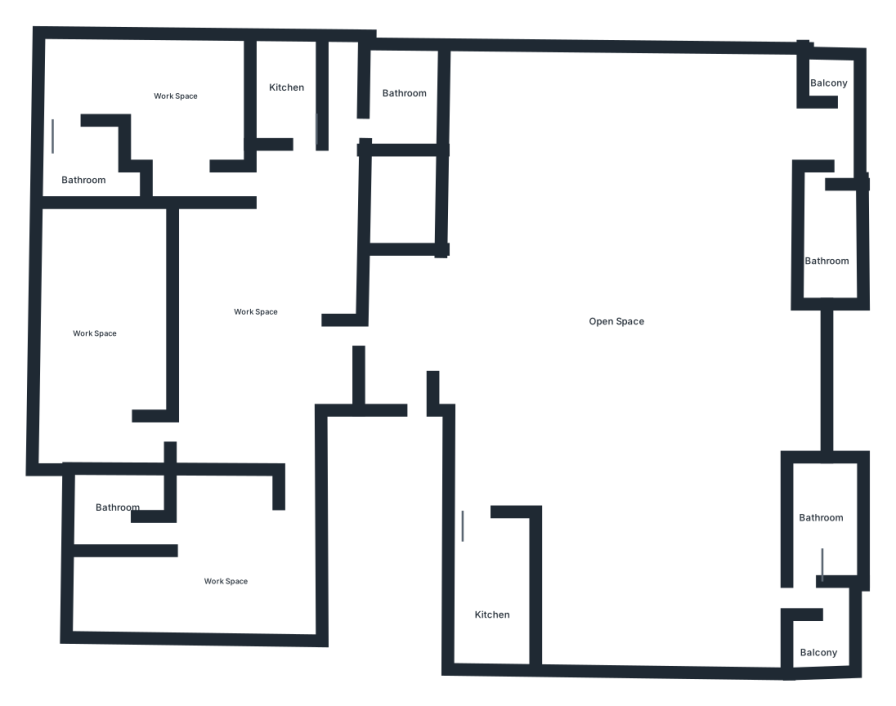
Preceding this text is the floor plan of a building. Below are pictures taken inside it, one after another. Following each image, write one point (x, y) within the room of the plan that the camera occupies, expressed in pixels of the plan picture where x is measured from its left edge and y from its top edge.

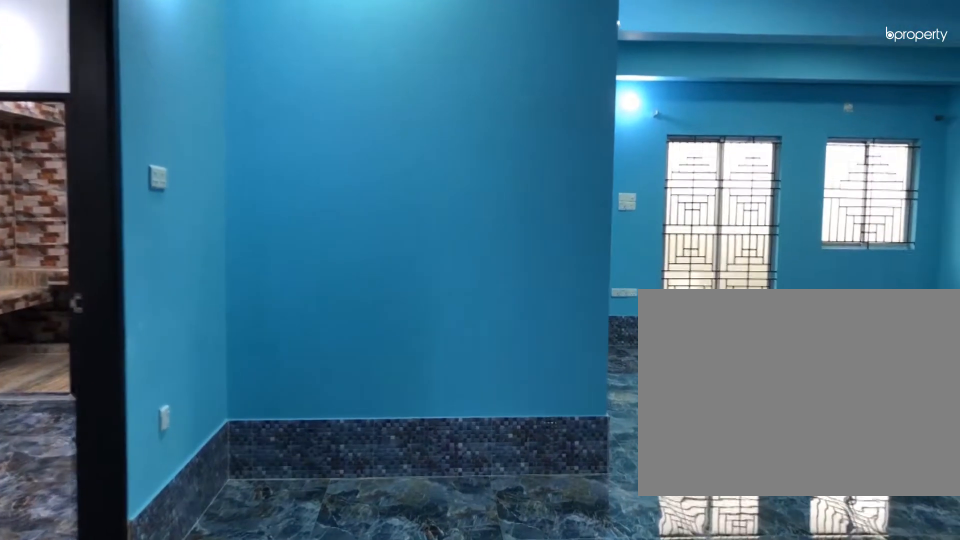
(443, 396)
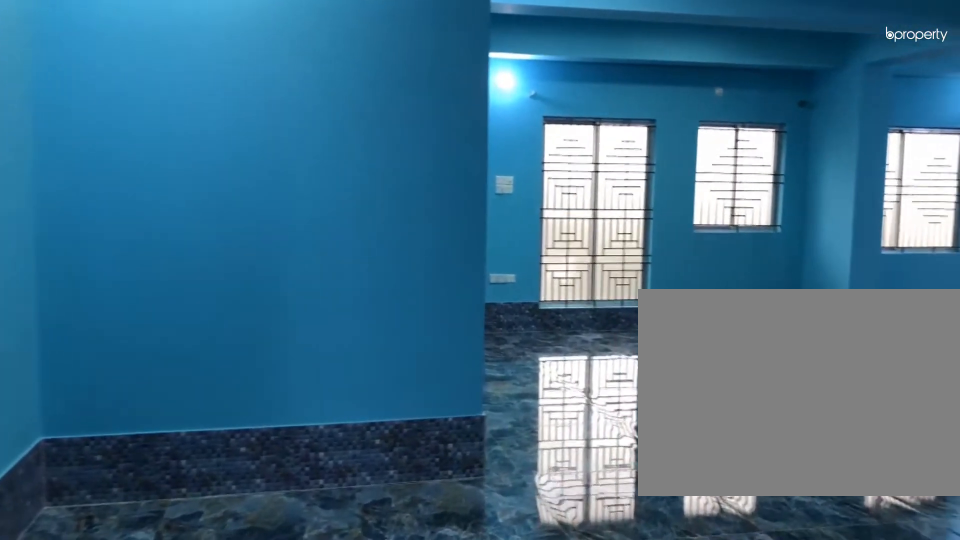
(443, 396)
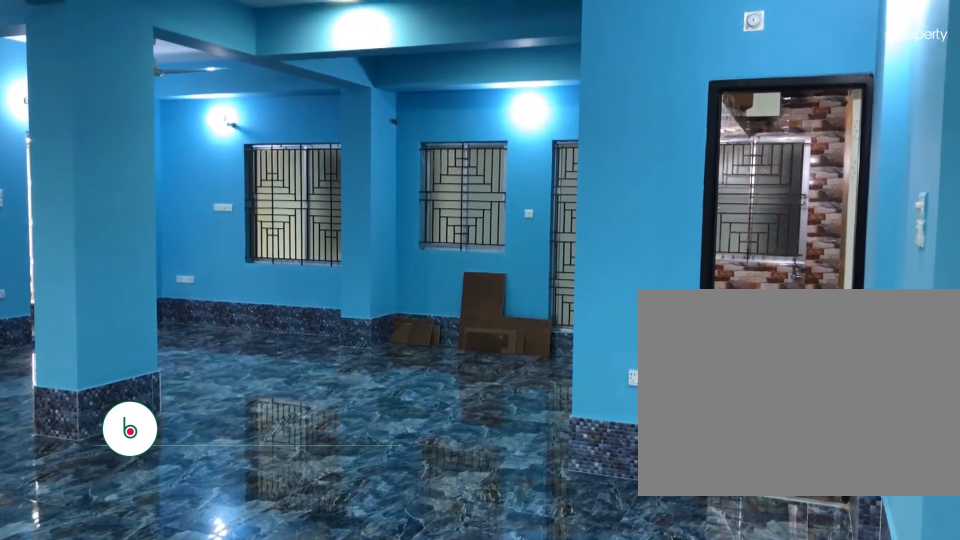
(636, 287)
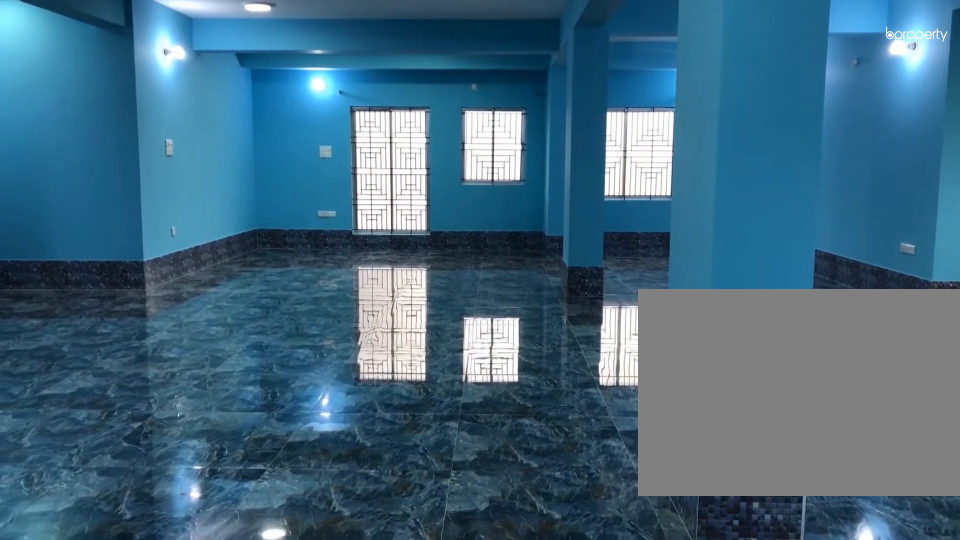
(636, 286)
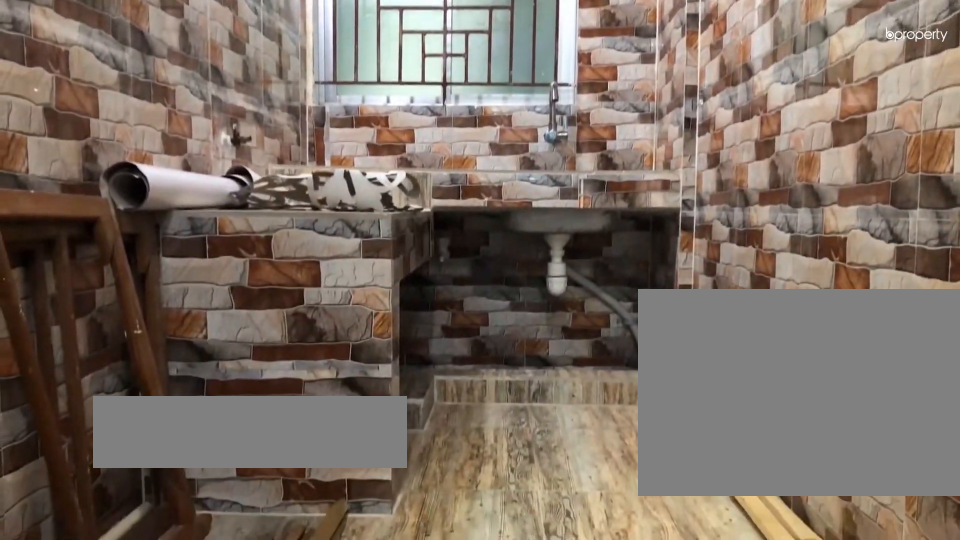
(500, 591)
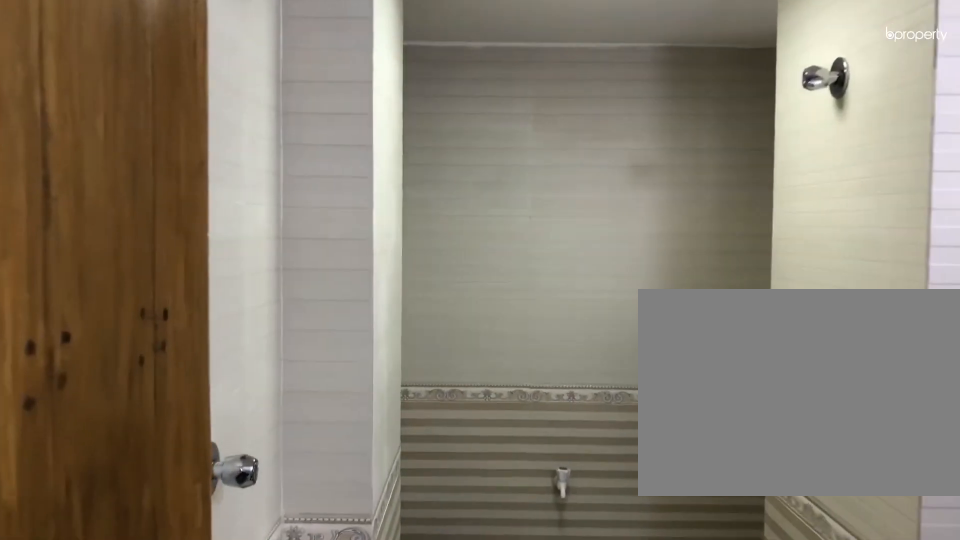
(824, 561)
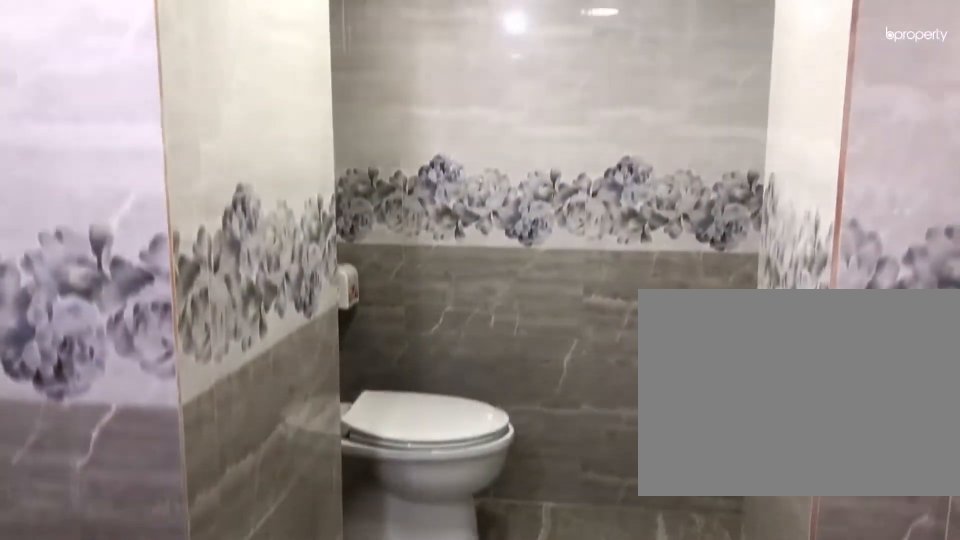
(838, 236)
